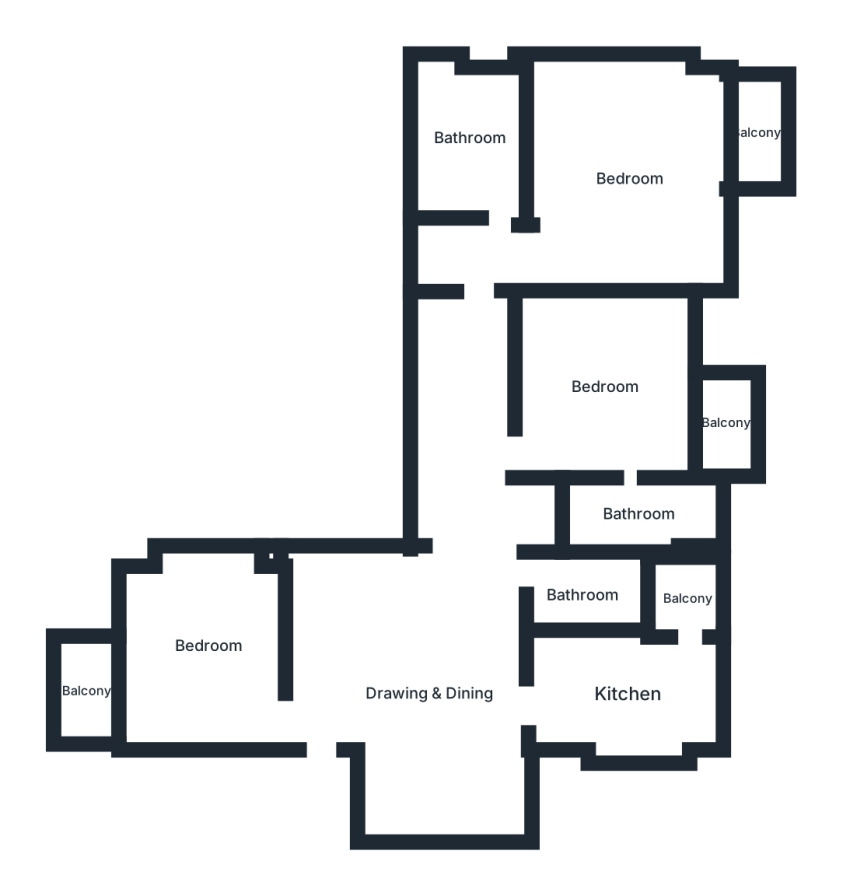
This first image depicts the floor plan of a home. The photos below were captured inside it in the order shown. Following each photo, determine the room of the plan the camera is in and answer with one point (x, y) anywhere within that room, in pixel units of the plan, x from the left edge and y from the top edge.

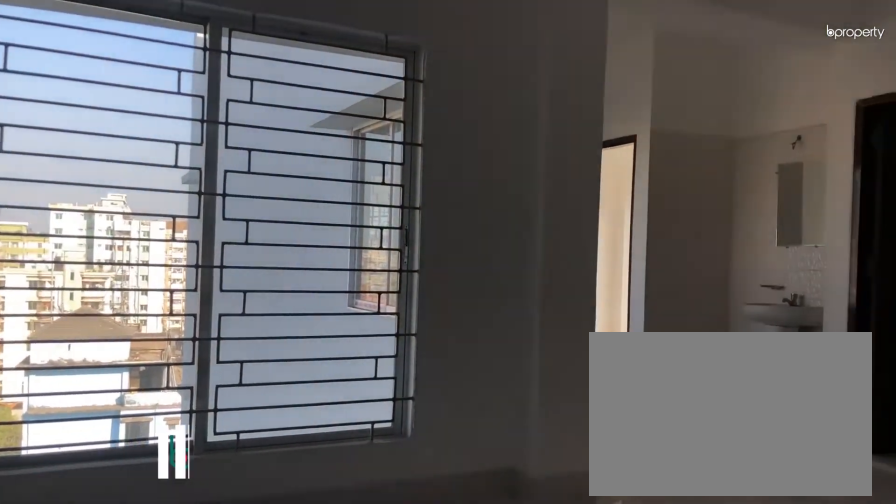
(432, 686)
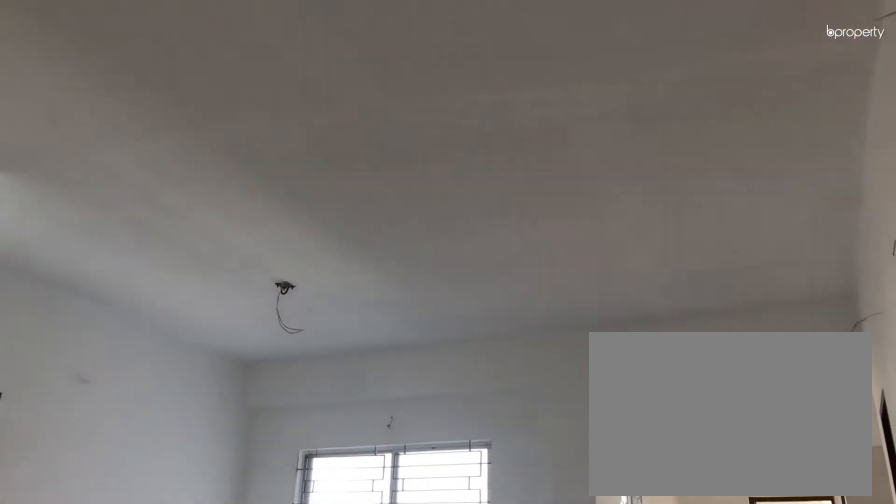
(430, 688)
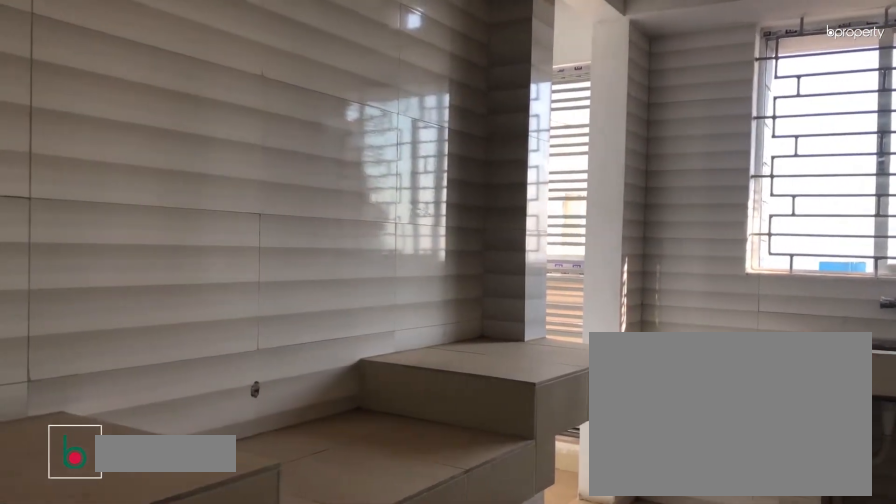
(629, 694)
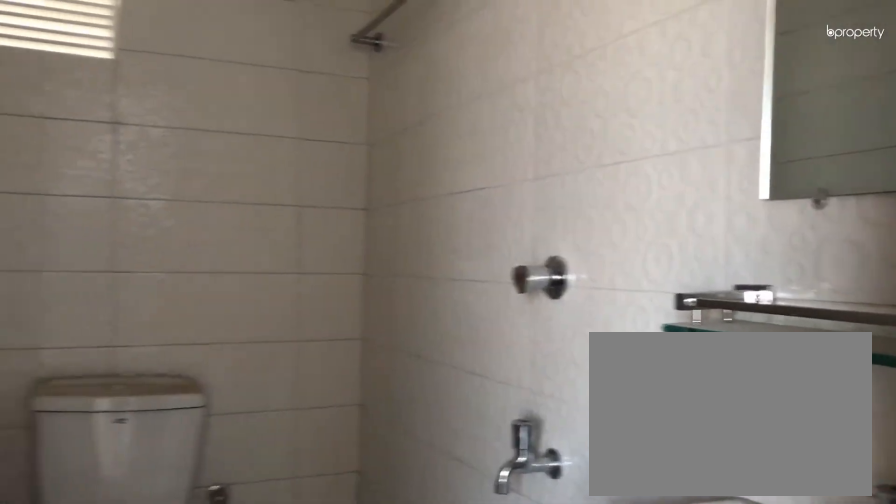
(585, 594)
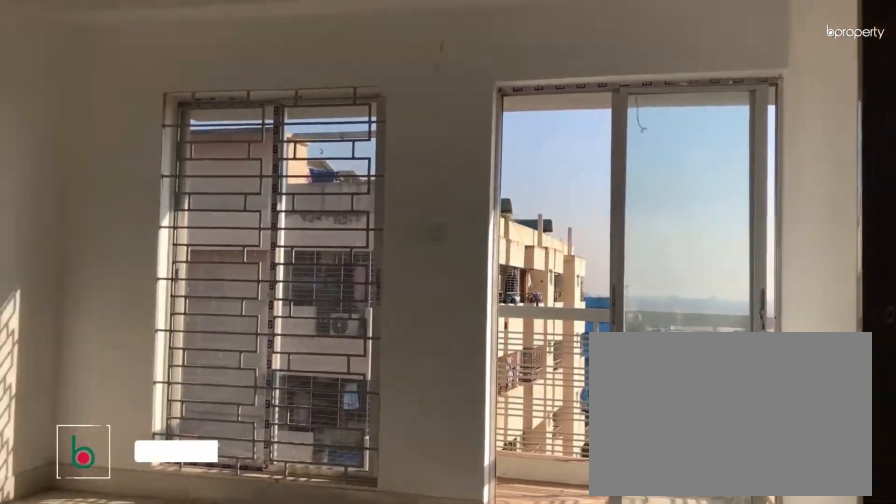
(607, 386)
